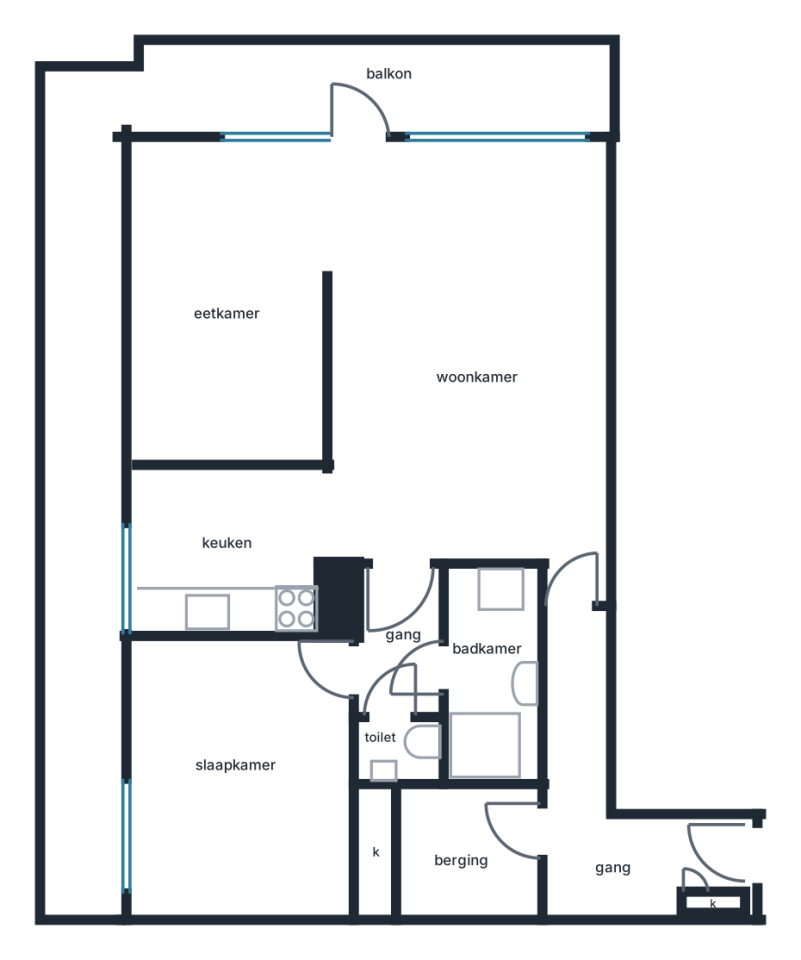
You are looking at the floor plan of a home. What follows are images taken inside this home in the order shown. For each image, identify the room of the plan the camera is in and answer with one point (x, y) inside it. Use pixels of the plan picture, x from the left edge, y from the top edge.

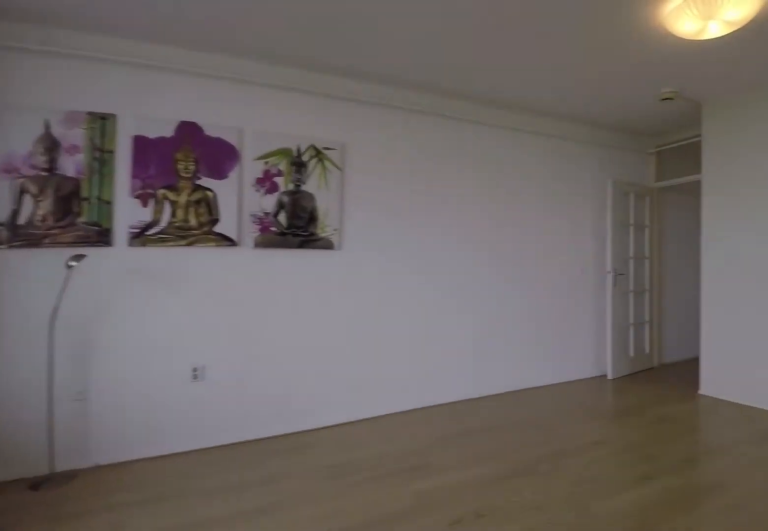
(469, 356)
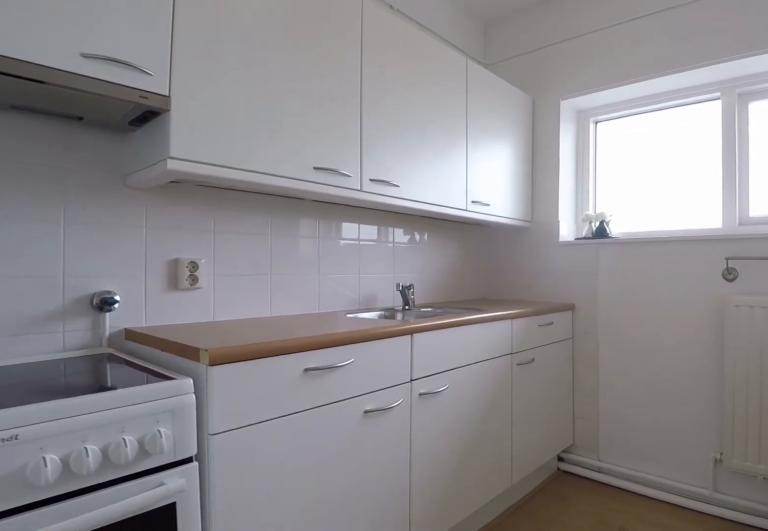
(226, 607)
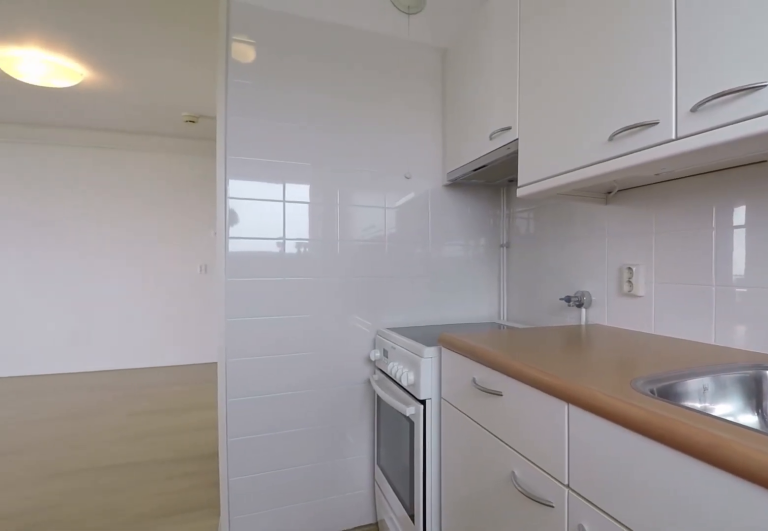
(226, 607)
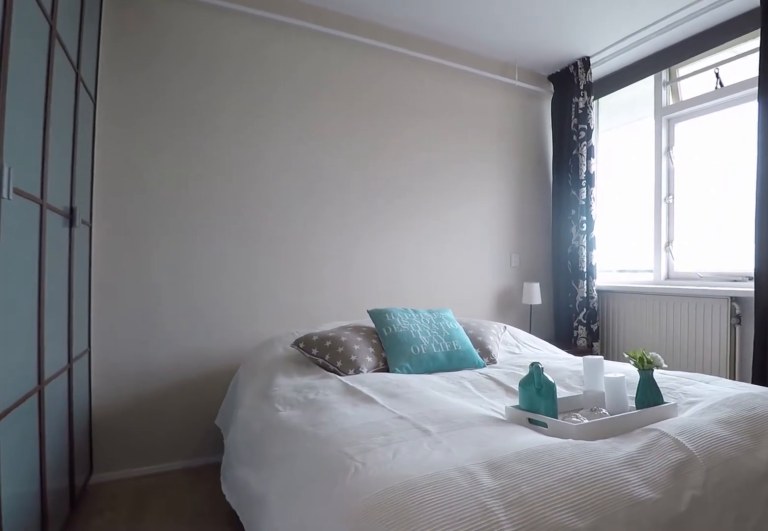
(244, 778)
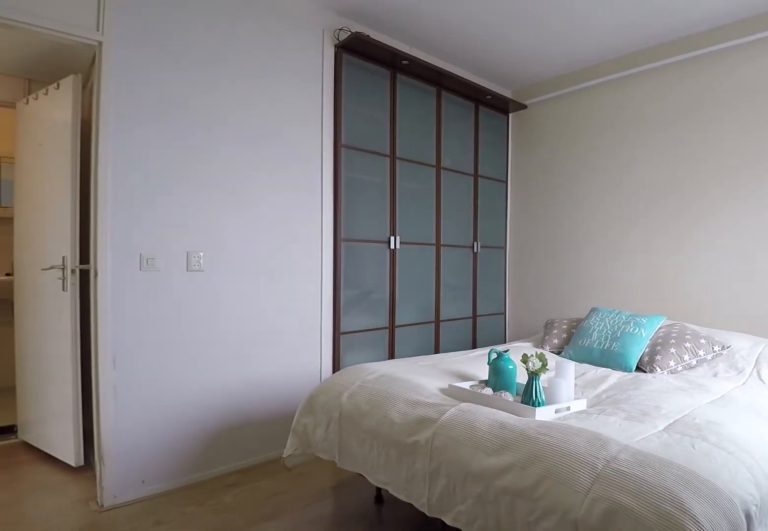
(244, 778)
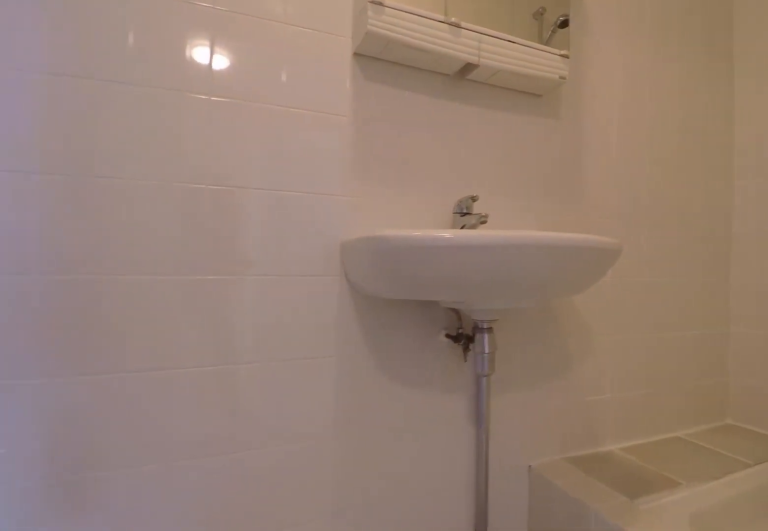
(500, 688)
